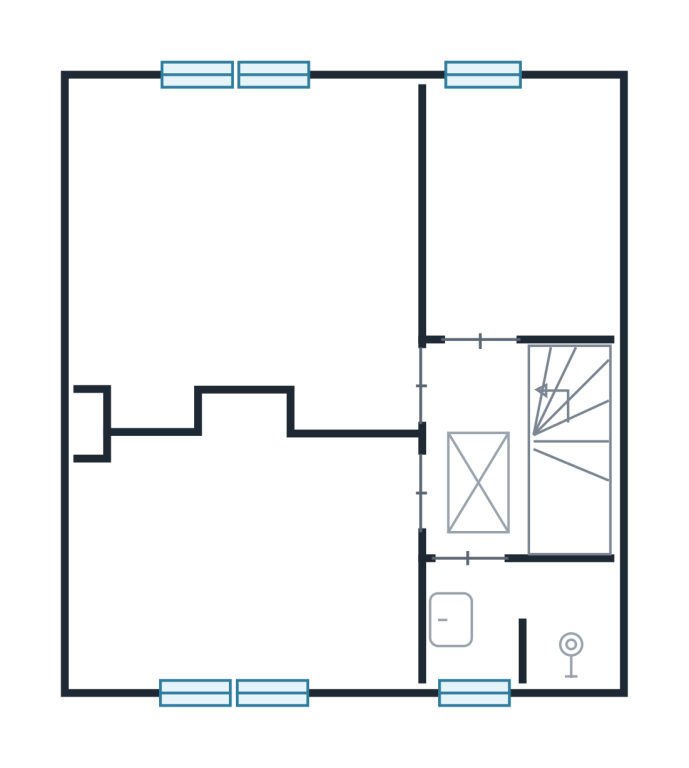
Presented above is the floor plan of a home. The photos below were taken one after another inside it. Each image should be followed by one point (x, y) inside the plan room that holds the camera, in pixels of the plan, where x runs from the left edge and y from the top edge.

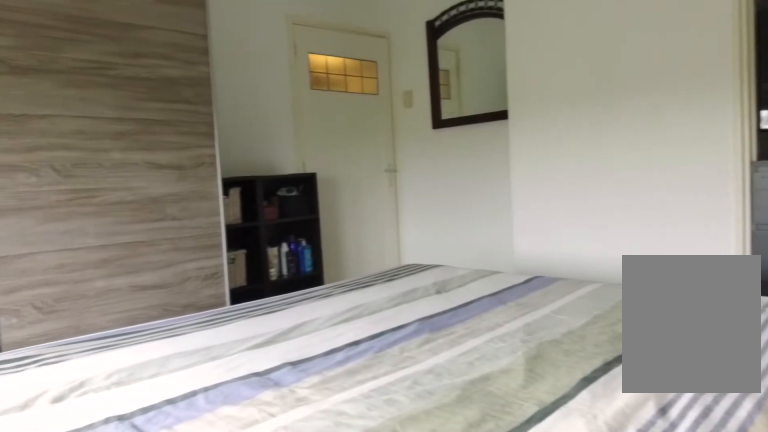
(254, 251)
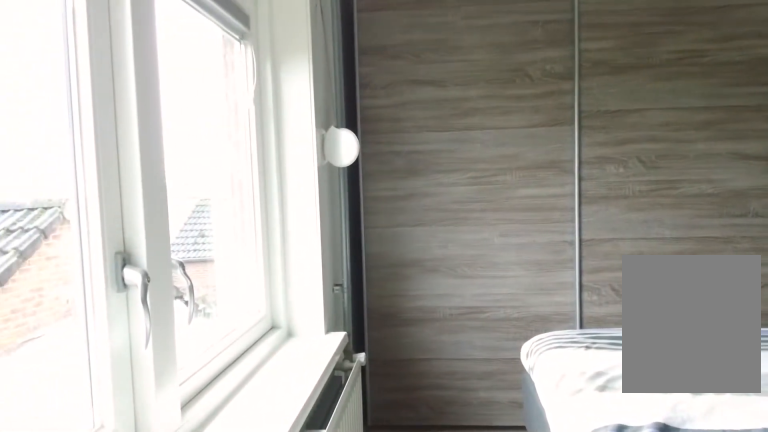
(254, 251)
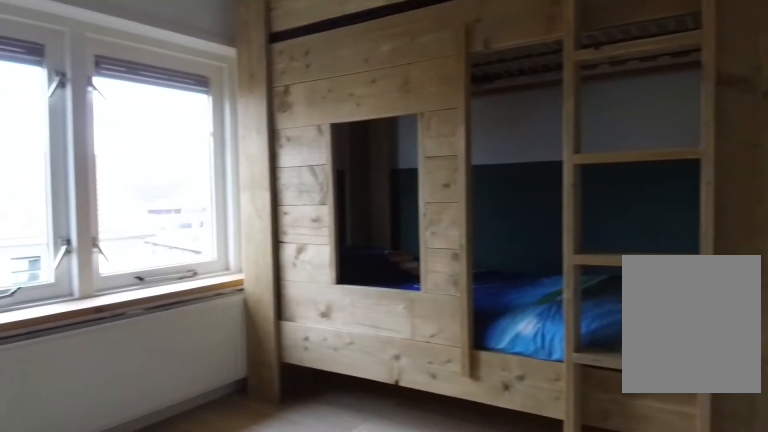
(250, 555)
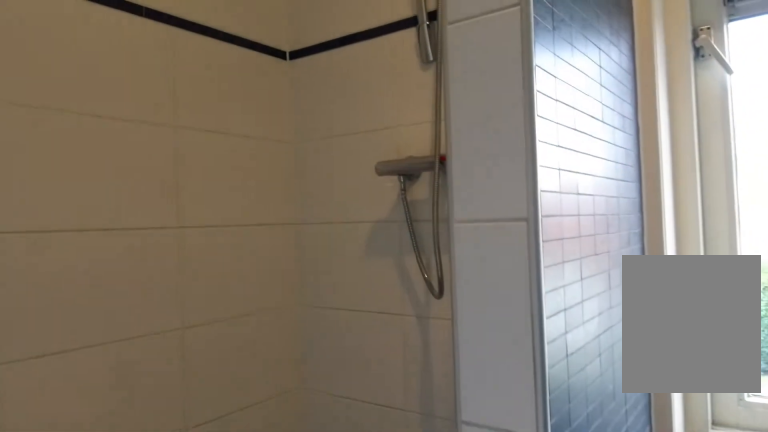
(521, 618)
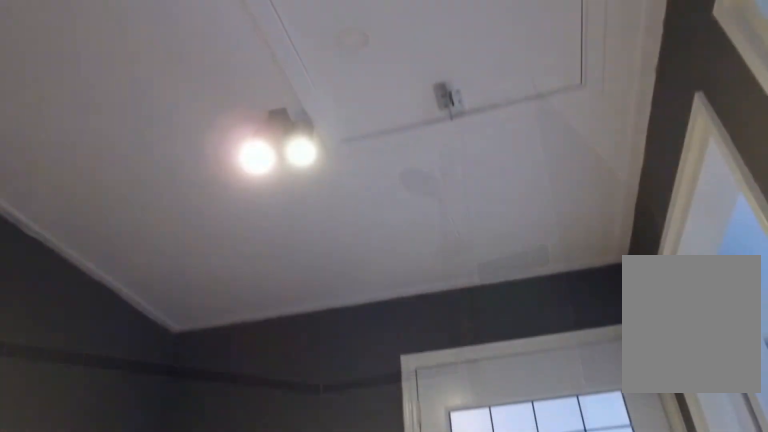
(479, 448)
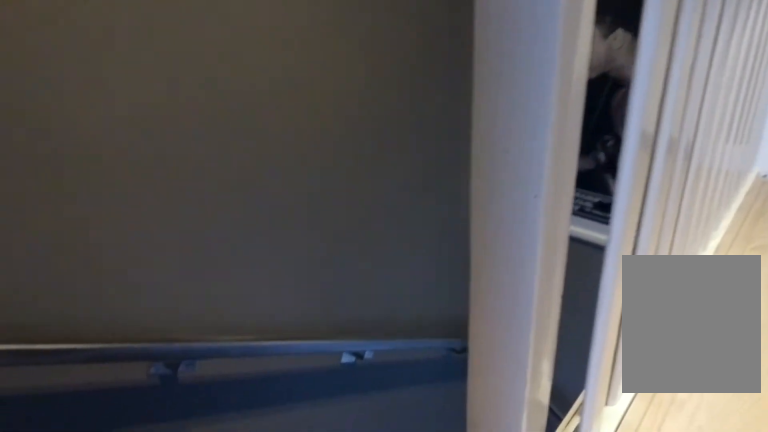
(479, 448)
